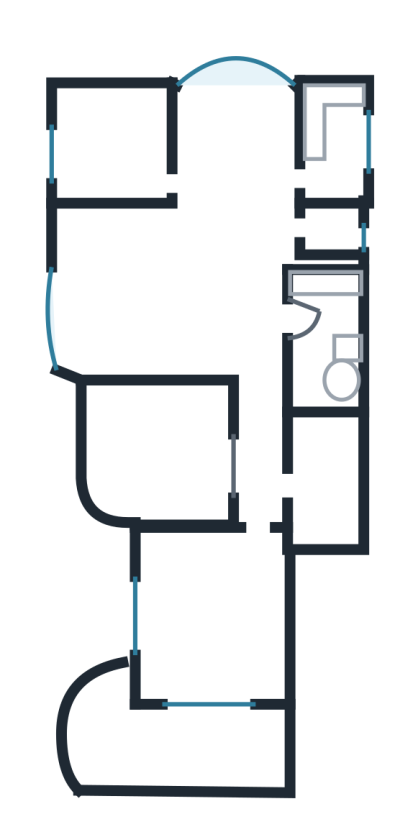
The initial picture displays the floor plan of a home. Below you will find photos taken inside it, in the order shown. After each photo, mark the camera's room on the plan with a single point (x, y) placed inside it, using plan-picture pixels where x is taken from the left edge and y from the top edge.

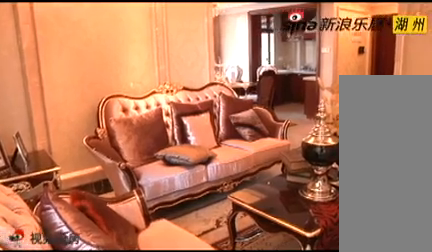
(158, 273)
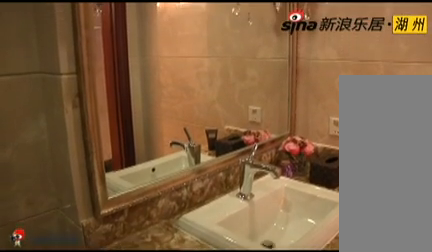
(325, 337)
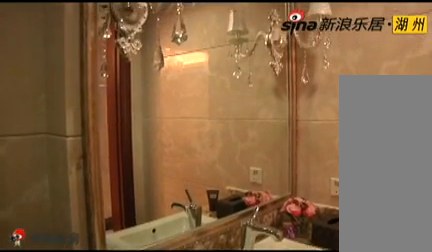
(325, 337)
